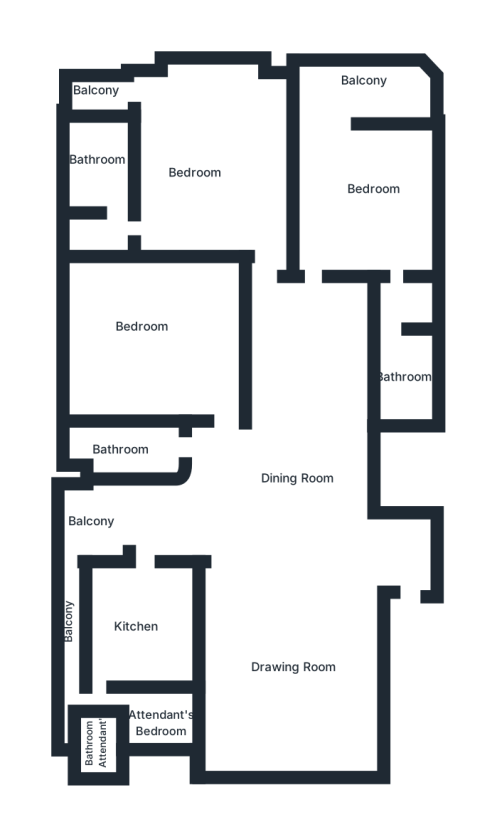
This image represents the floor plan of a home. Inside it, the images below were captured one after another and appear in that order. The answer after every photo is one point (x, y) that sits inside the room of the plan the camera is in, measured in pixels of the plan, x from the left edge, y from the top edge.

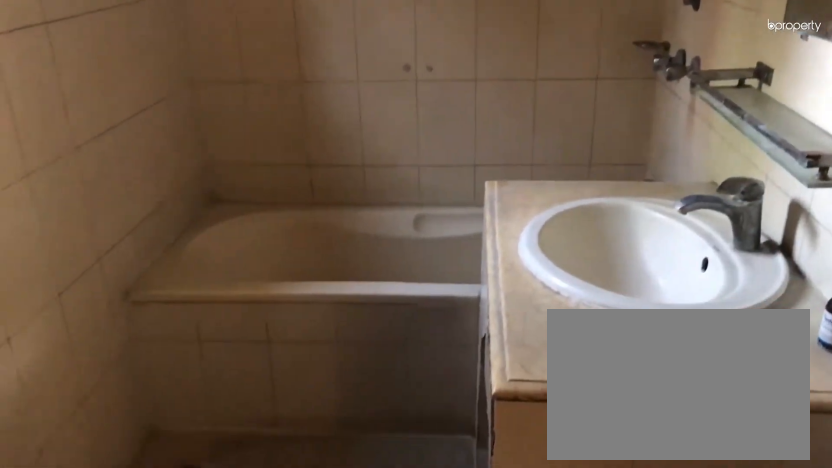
(111, 166)
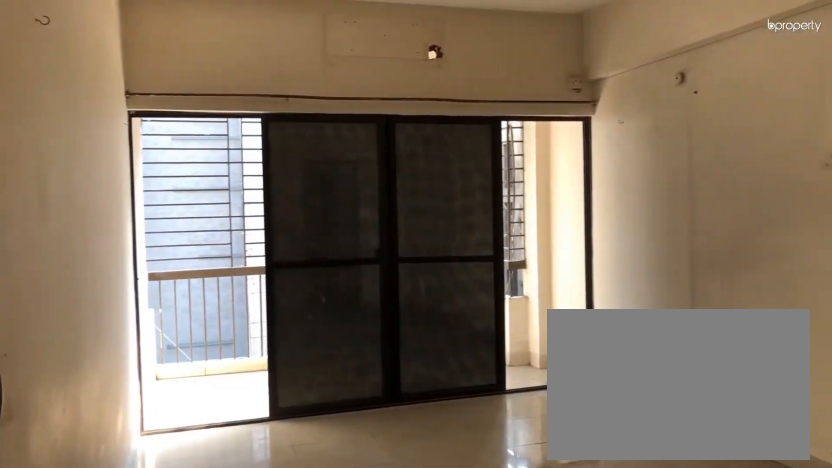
(366, 169)
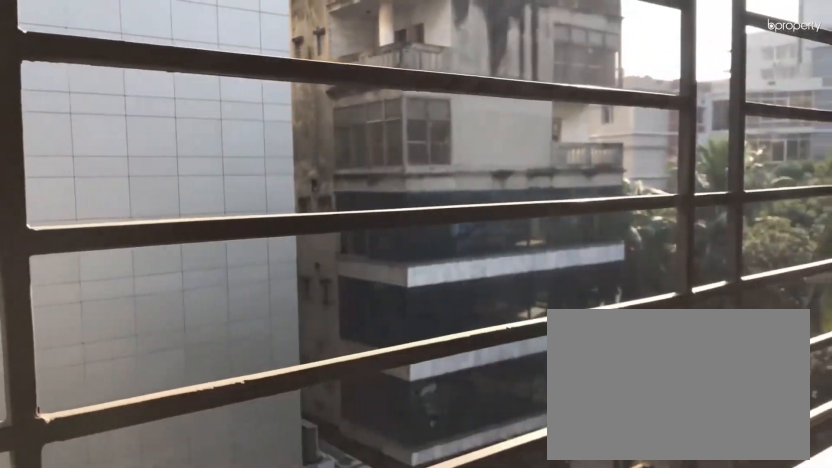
(350, 90)
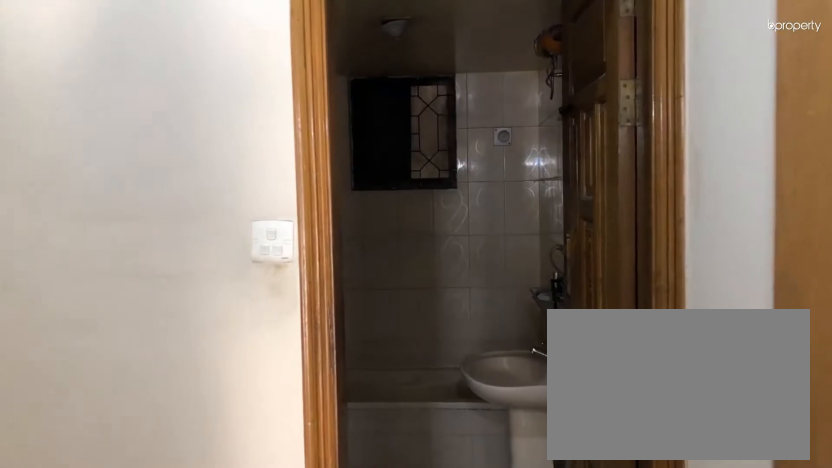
(395, 277)
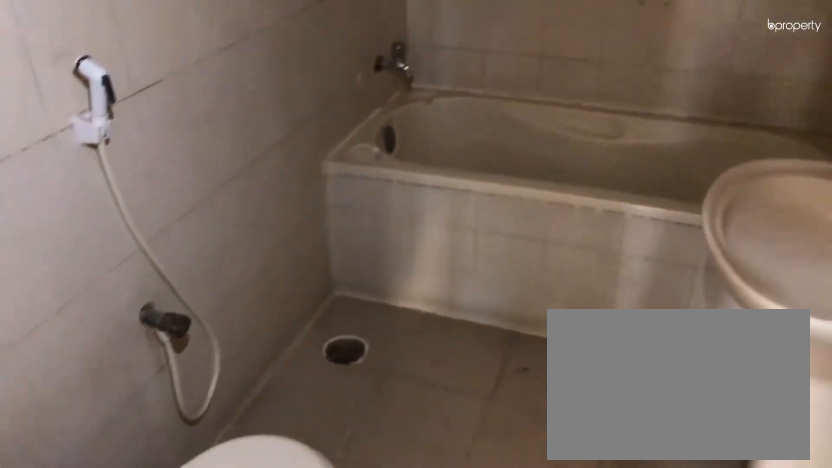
(399, 371)
